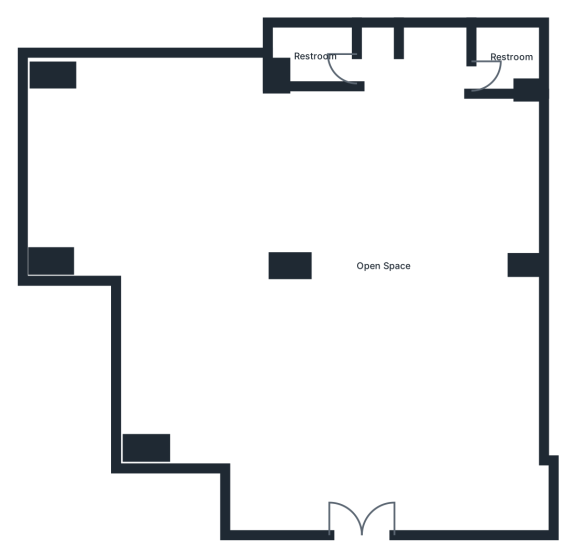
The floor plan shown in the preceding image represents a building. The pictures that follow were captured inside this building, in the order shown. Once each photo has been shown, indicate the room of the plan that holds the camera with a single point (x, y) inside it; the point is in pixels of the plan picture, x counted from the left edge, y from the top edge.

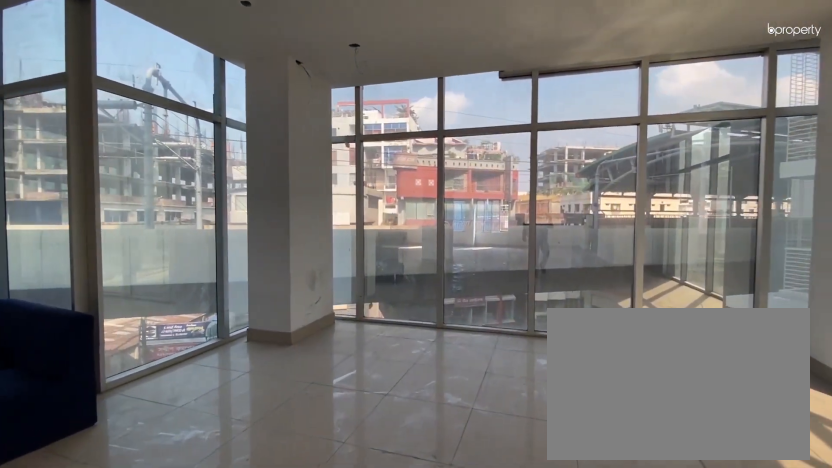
(161, 171)
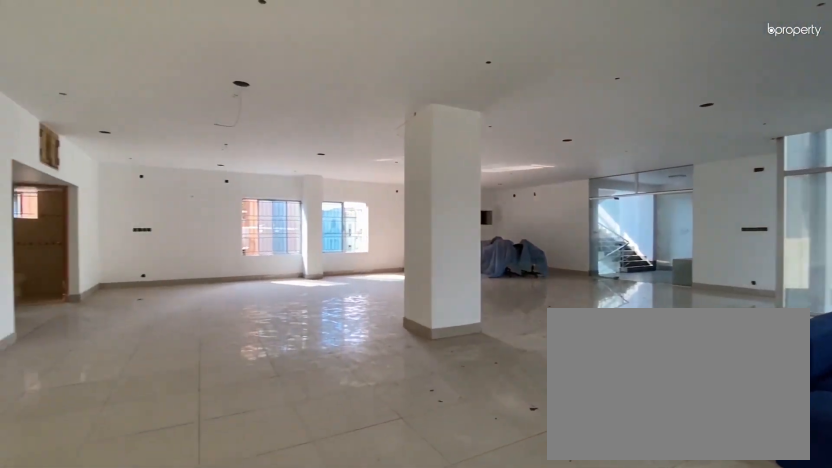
(382, 267)
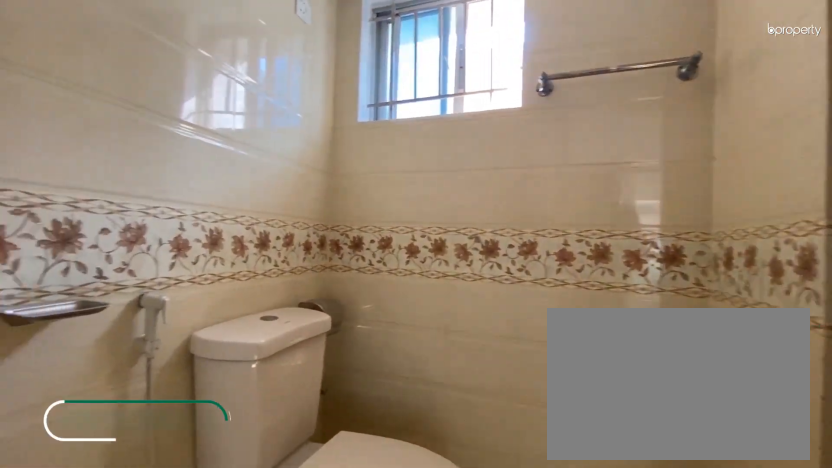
(510, 58)
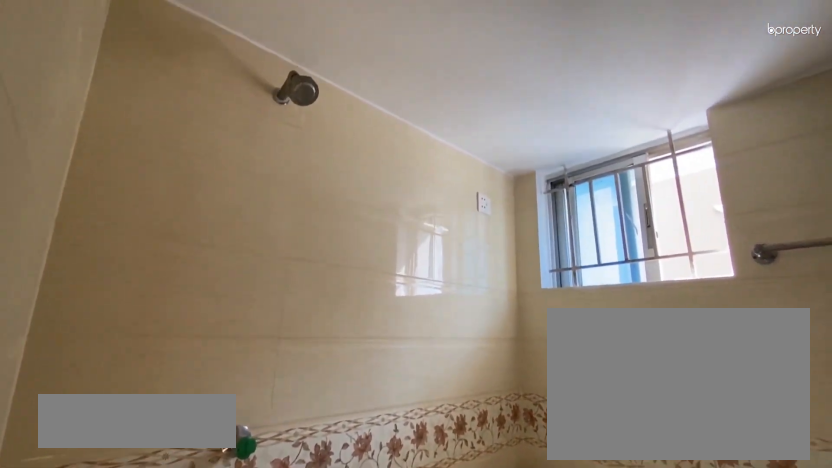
(510, 58)
